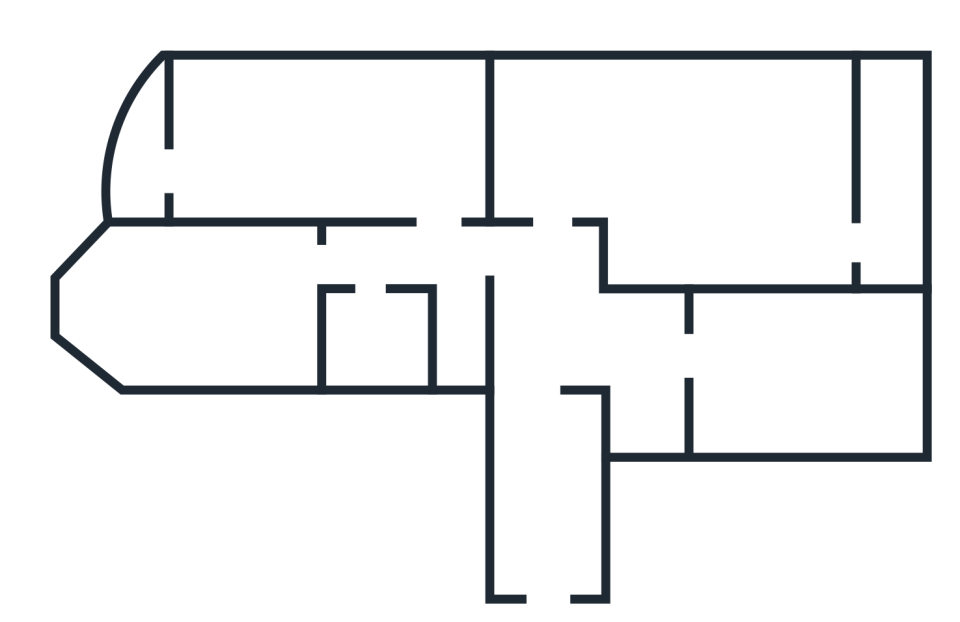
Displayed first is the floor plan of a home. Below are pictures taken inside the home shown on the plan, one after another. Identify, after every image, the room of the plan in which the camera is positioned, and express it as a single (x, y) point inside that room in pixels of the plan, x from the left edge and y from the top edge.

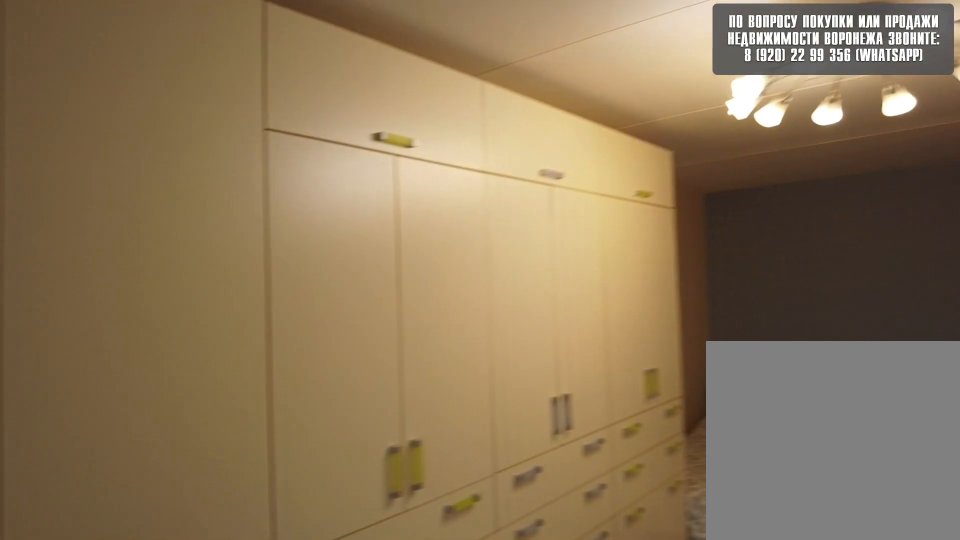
(394, 152)
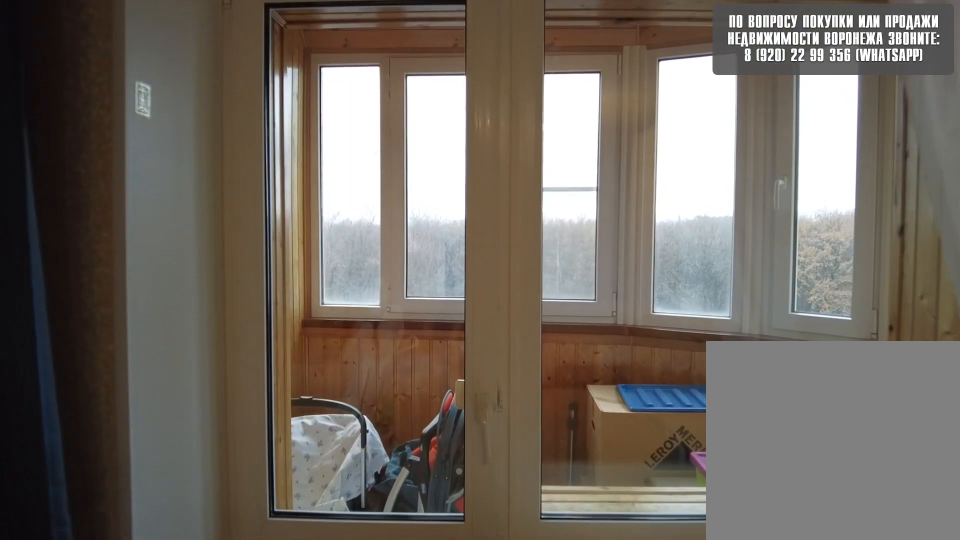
(233, 156)
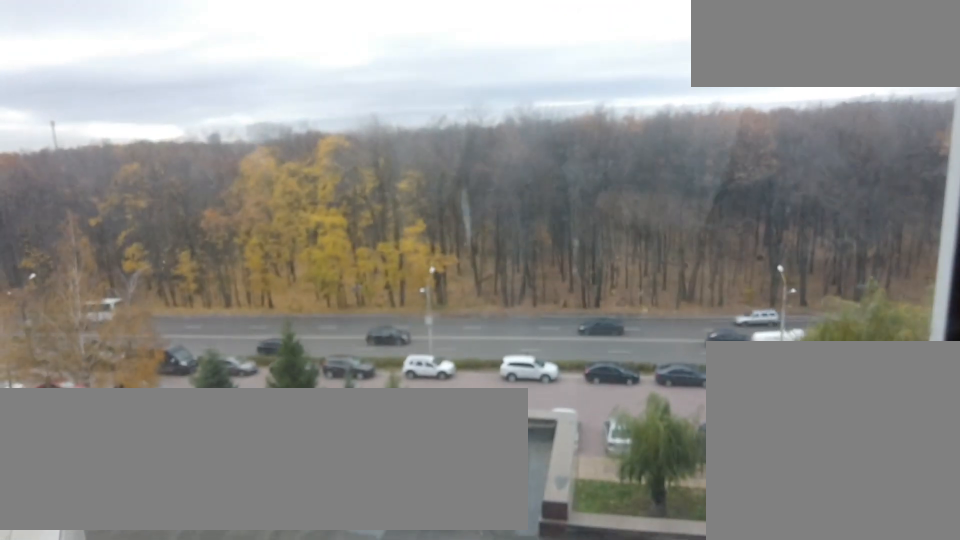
(149, 159)
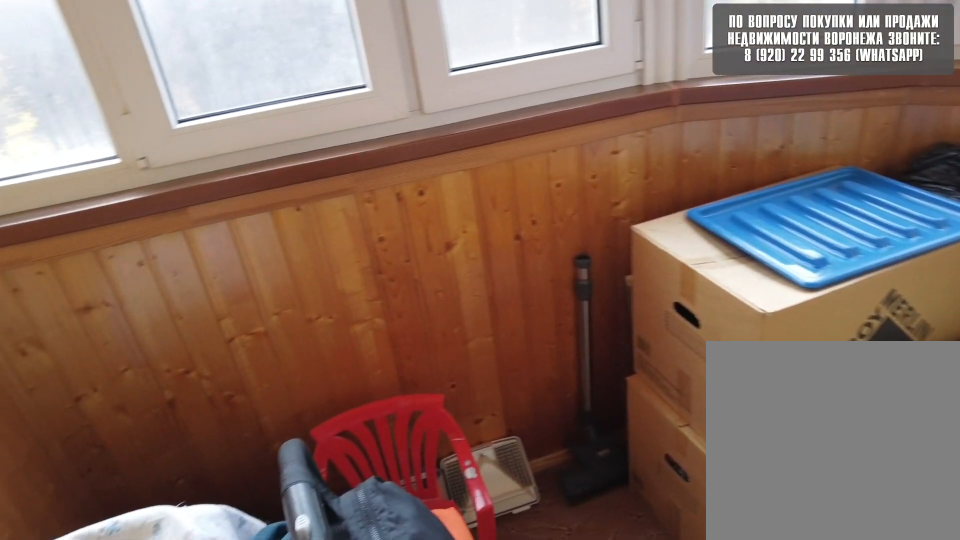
(149, 159)
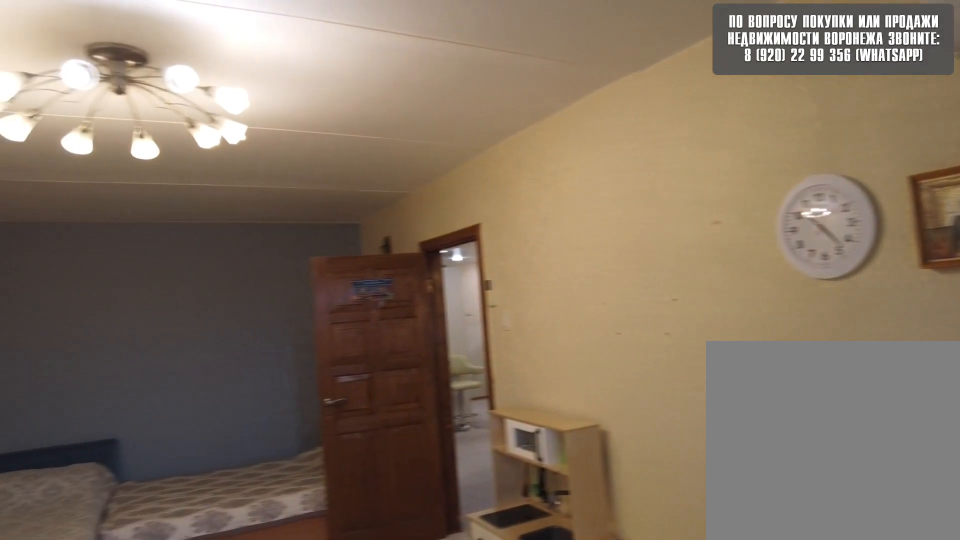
(222, 167)
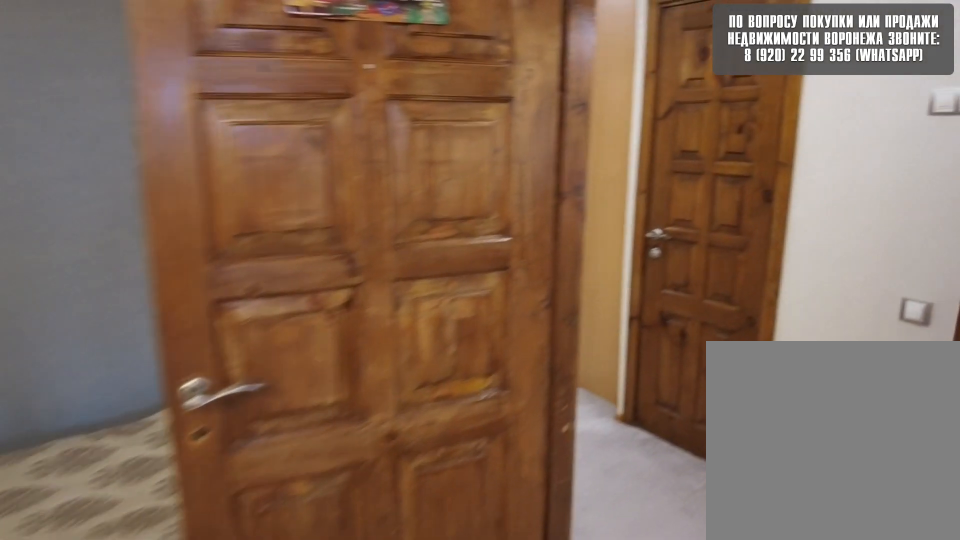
(365, 187)
